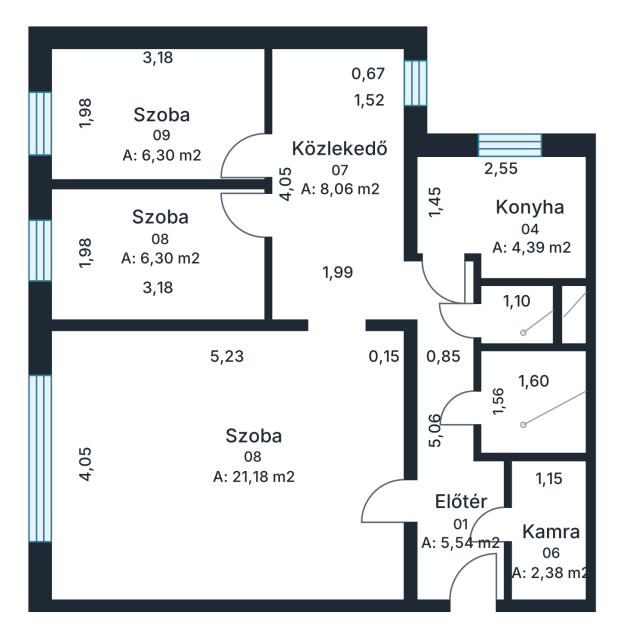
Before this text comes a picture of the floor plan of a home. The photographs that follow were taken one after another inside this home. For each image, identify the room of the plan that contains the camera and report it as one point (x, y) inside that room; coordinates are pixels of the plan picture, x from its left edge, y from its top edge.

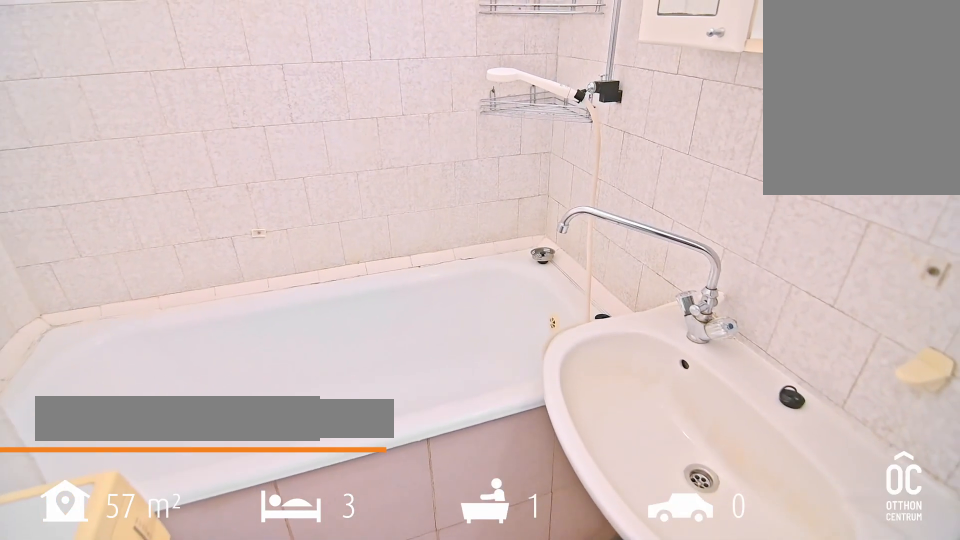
(530, 401)
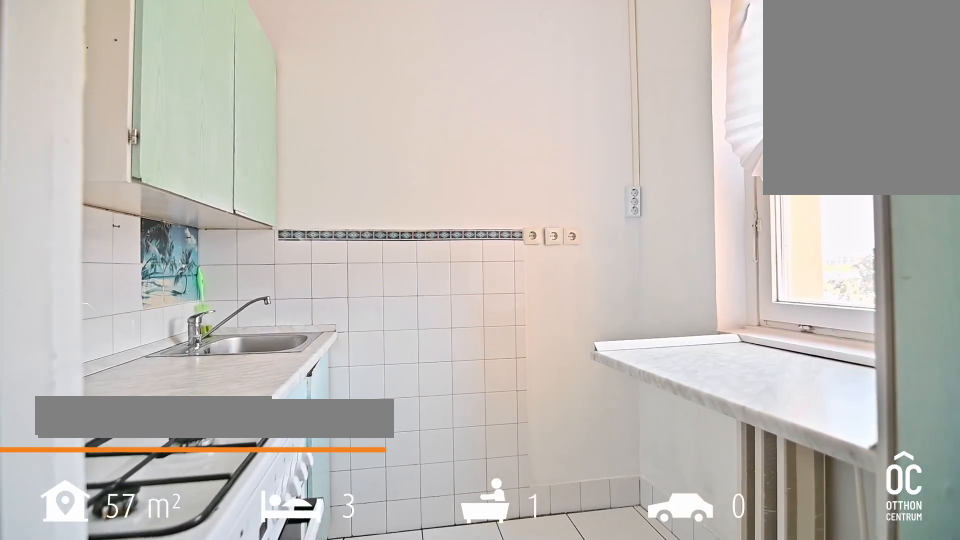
(509, 212)
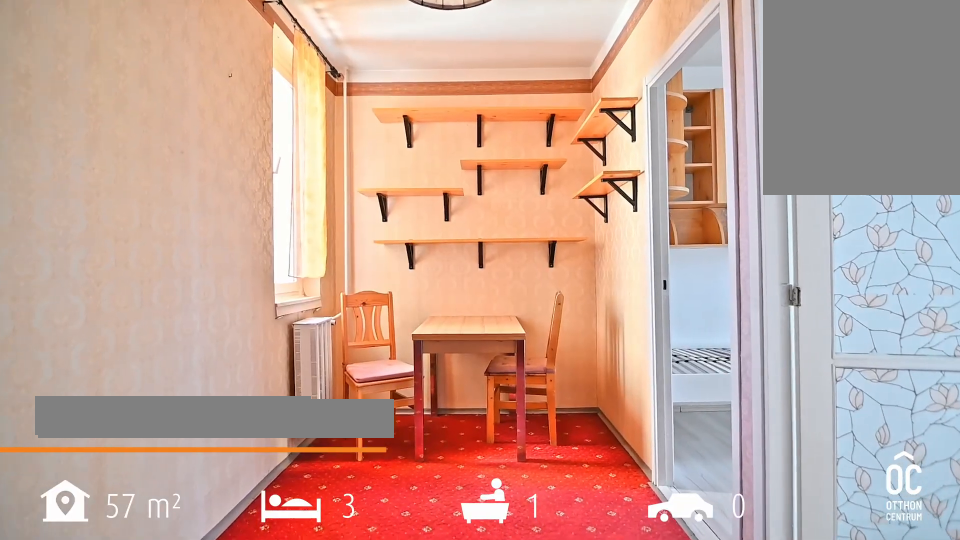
(333, 189)
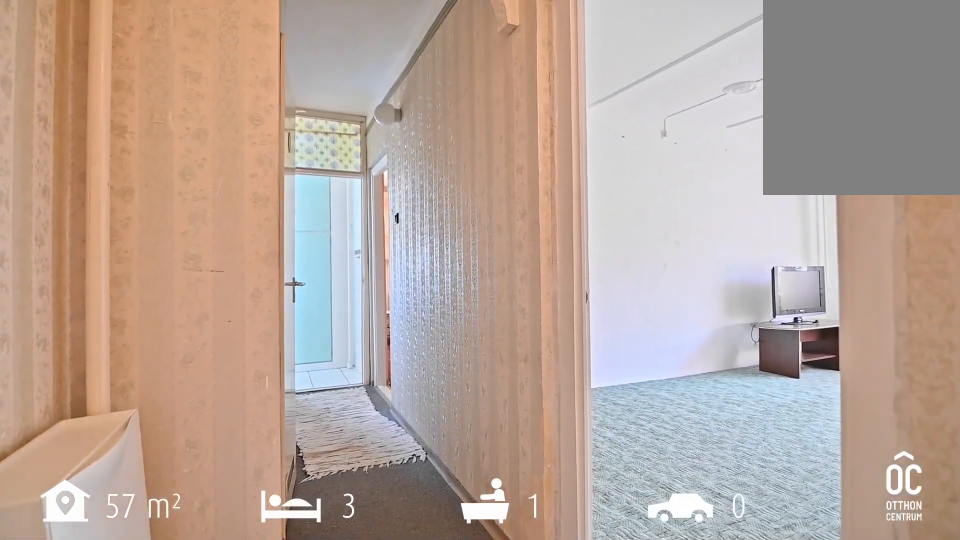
(447, 472)
